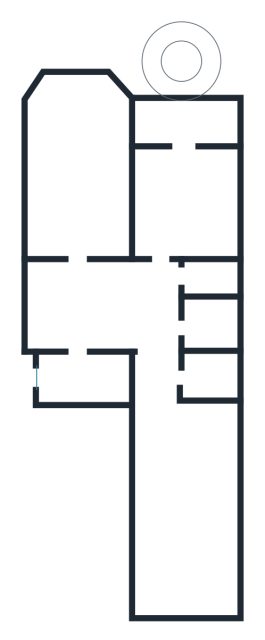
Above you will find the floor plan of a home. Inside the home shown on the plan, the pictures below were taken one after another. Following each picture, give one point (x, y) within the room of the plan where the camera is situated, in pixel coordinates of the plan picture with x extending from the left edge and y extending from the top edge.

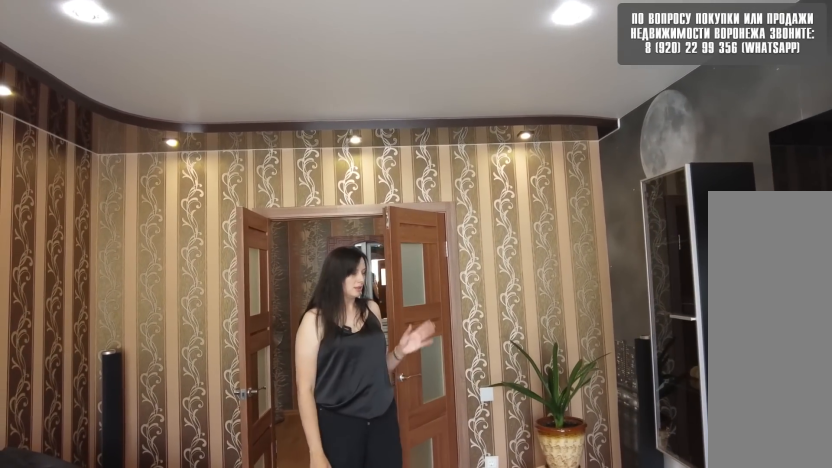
(76, 225)
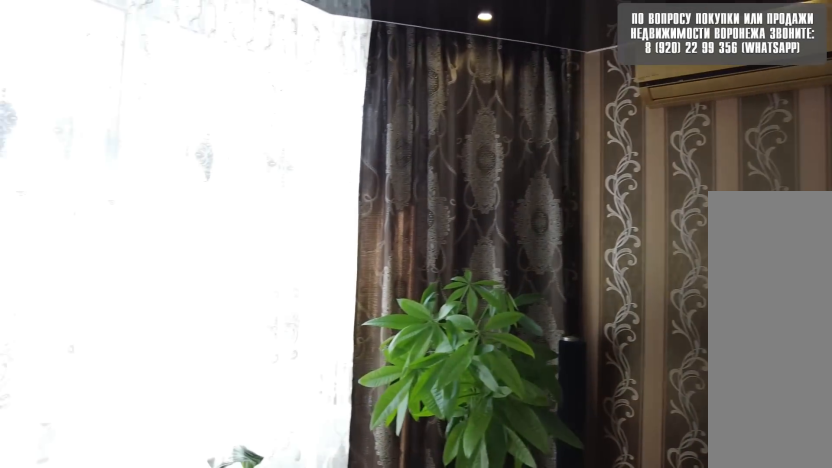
(76, 225)
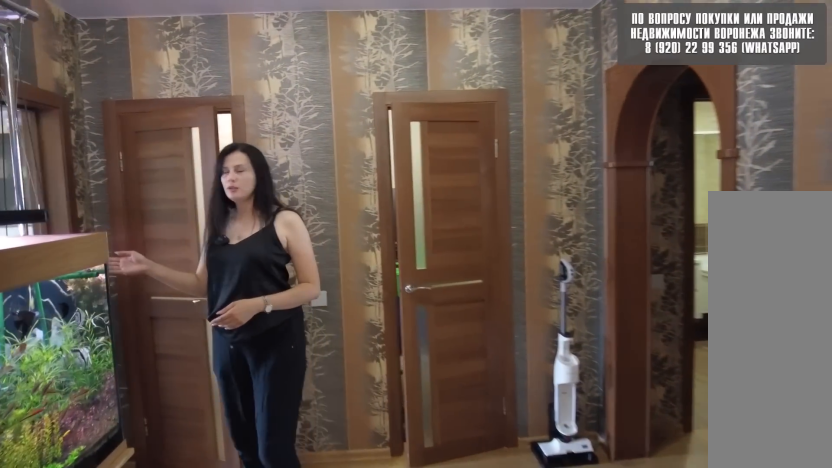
(80, 322)
